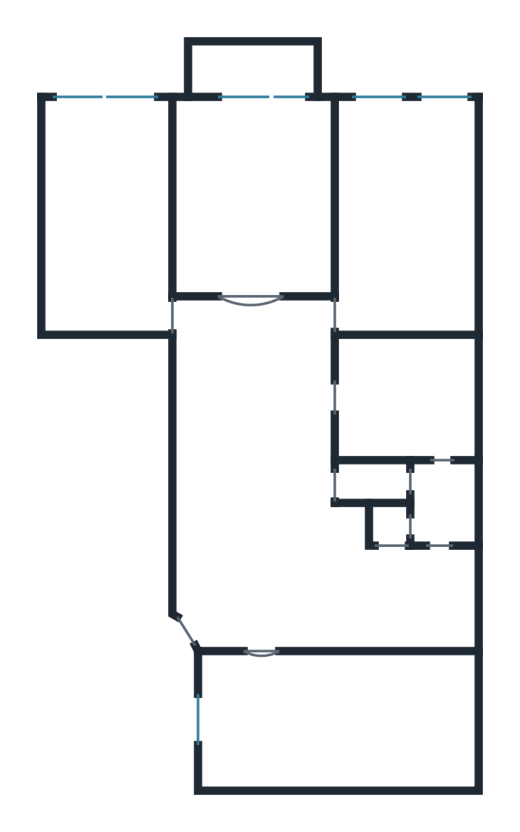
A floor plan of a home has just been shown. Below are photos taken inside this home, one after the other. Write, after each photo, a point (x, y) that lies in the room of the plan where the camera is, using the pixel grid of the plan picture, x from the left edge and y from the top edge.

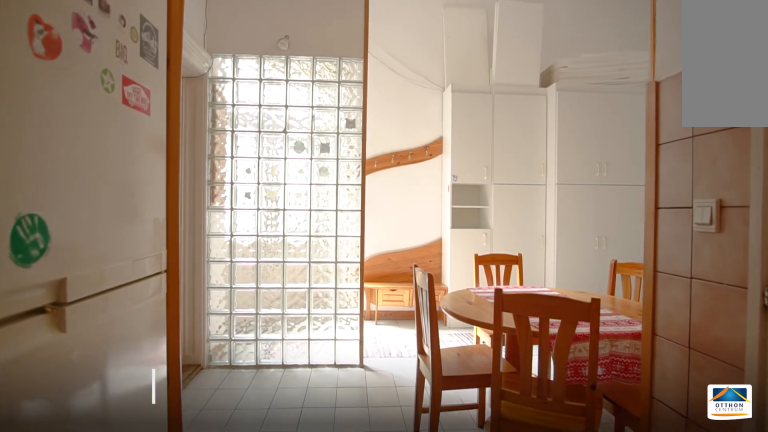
(333, 584)
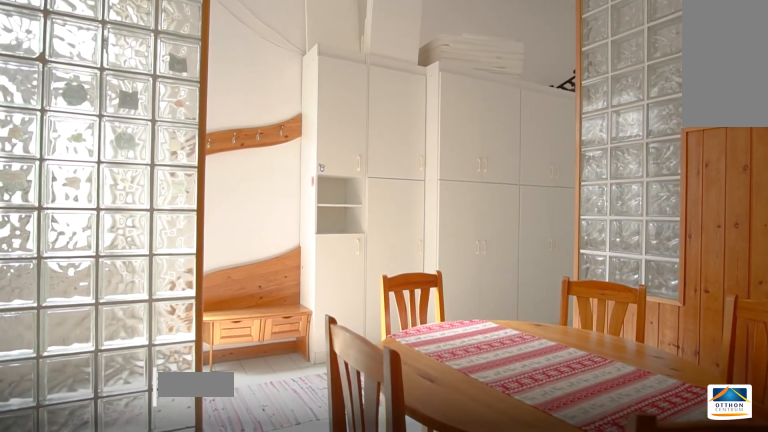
(333, 583)
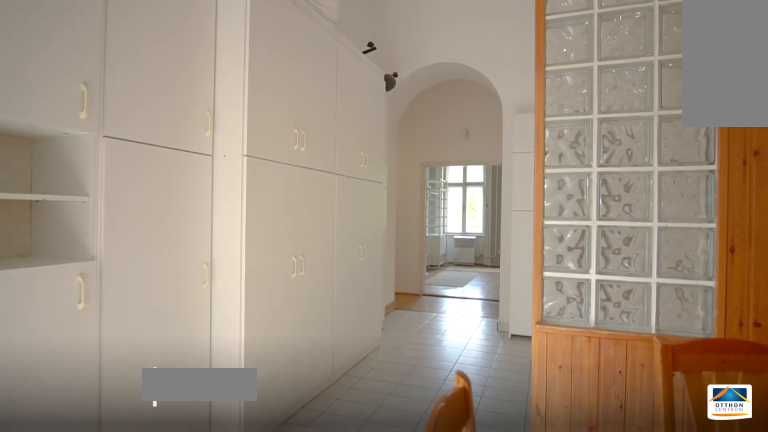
(259, 507)
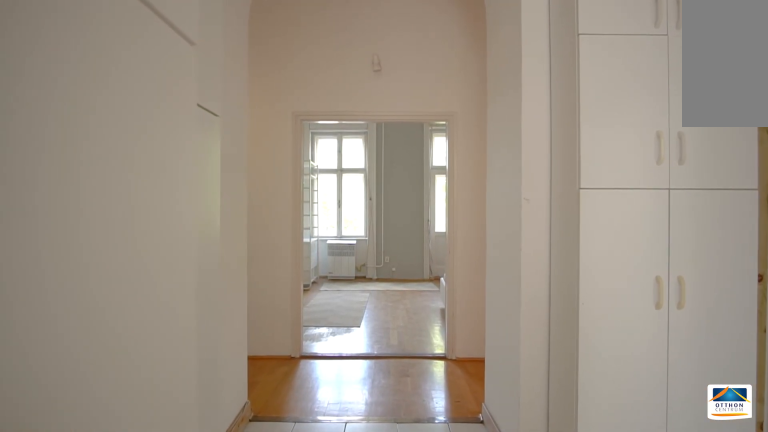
(259, 507)
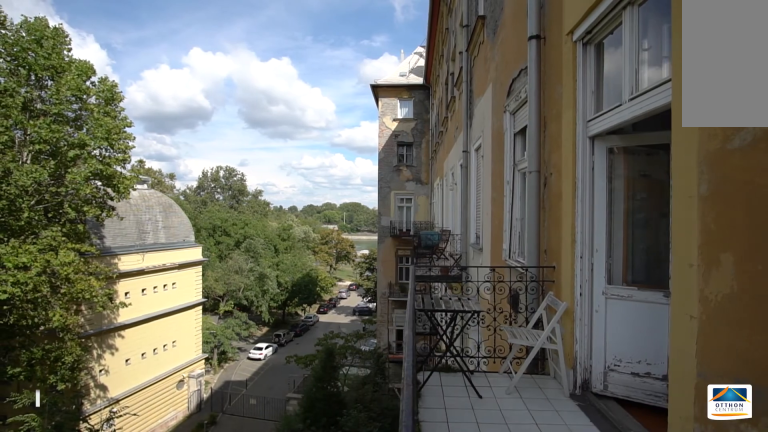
(255, 70)
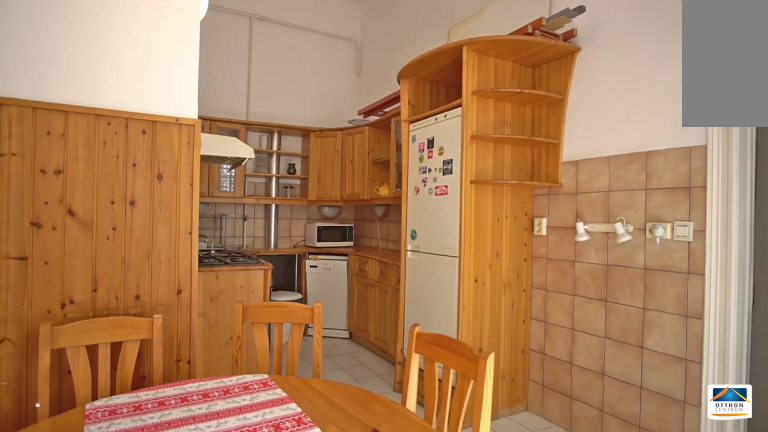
(449, 604)
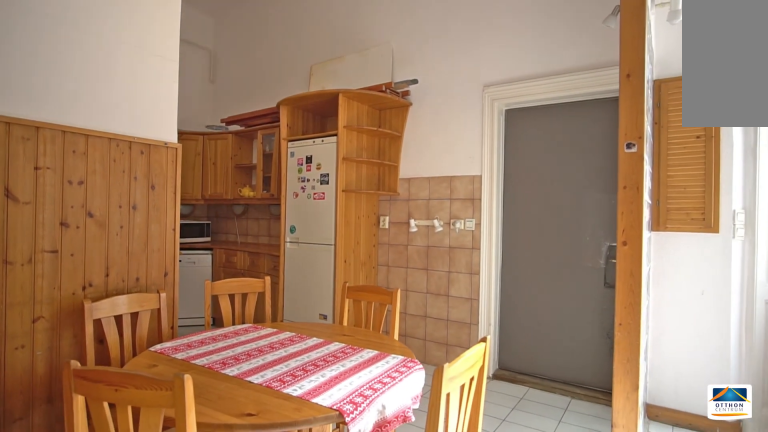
(317, 604)
